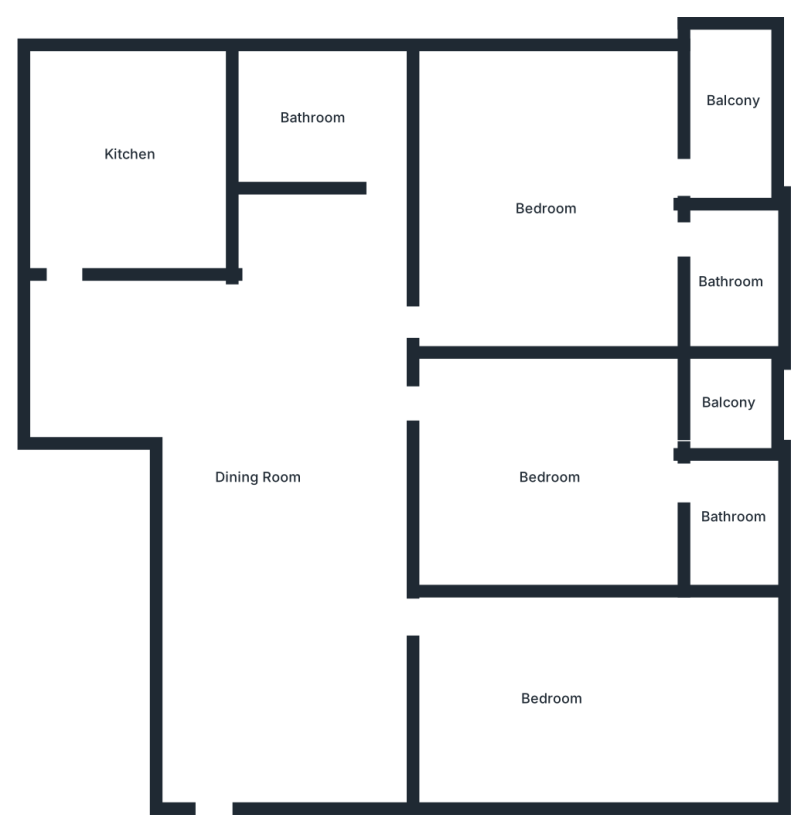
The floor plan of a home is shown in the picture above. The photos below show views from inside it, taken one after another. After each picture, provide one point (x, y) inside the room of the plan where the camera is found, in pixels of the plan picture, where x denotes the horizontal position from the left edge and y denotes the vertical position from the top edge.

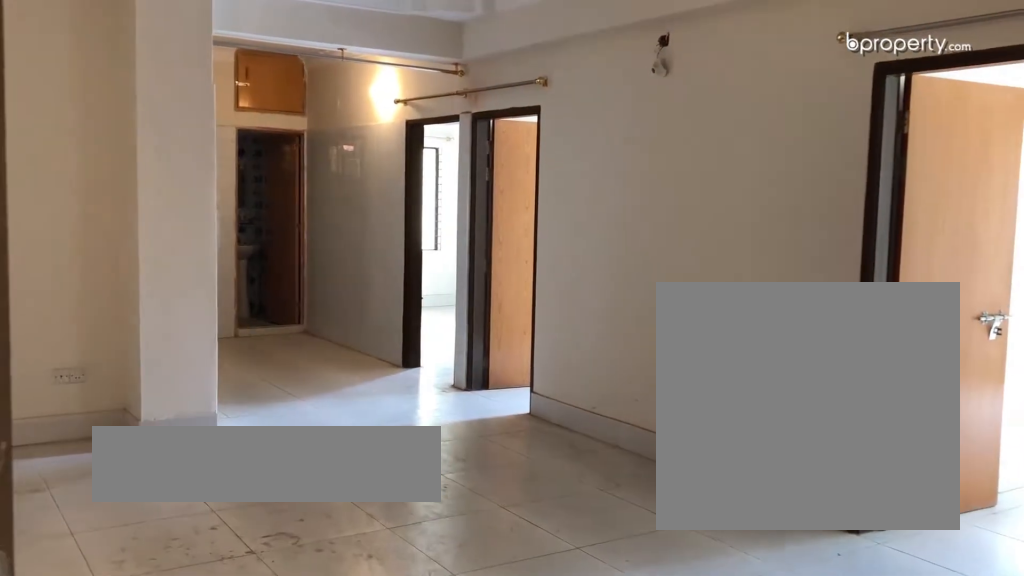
(269, 490)
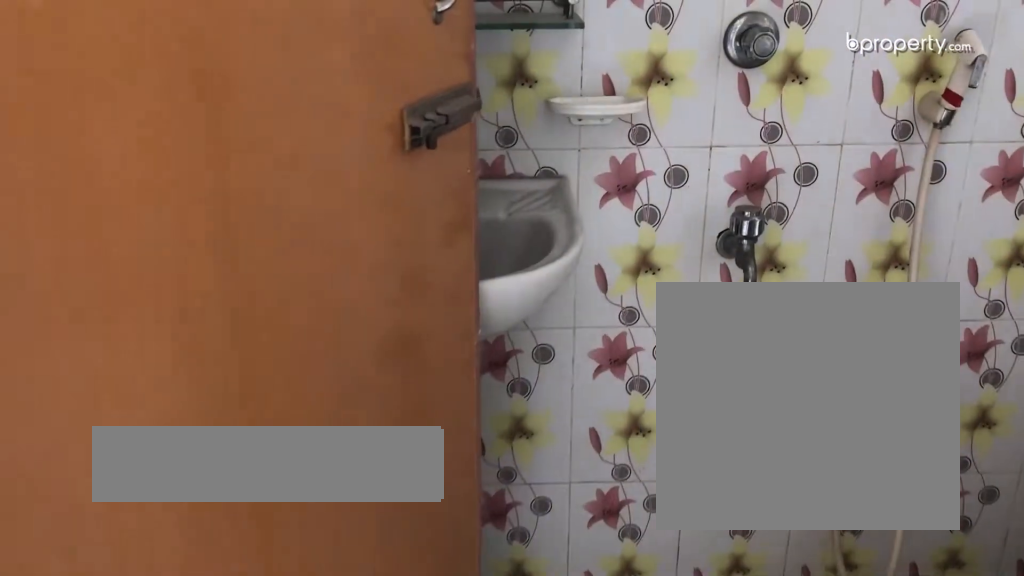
(734, 523)
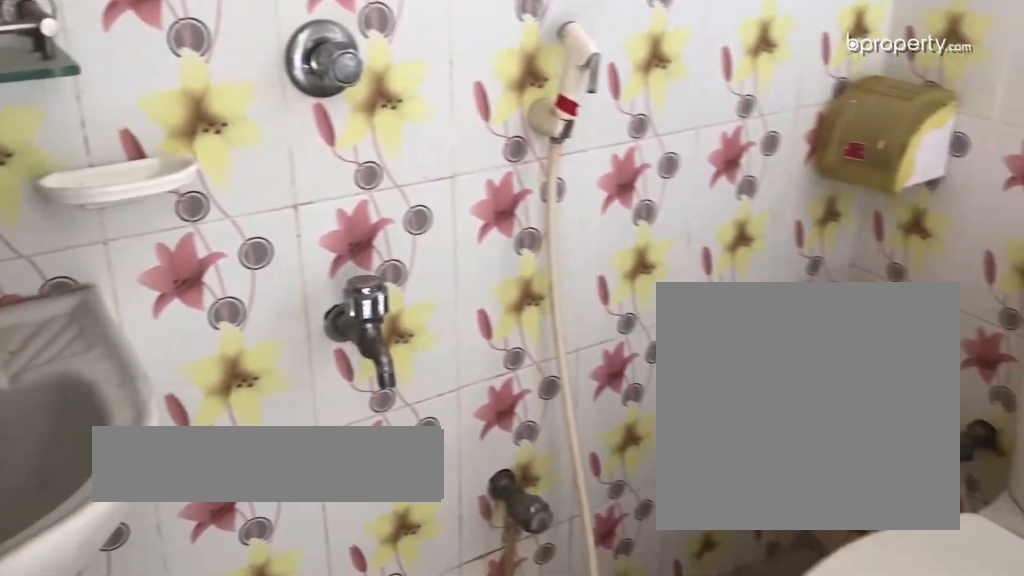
(734, 523)
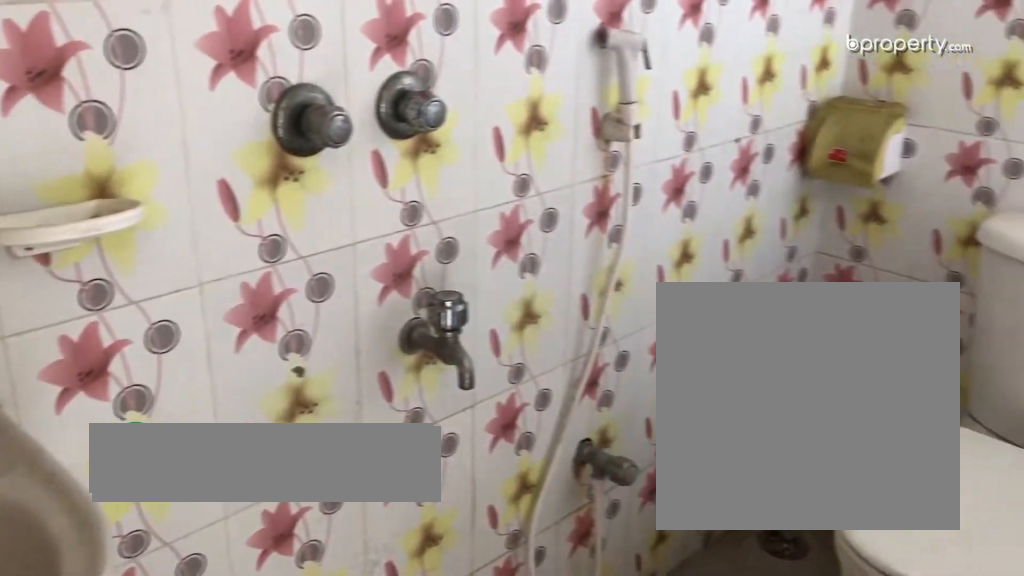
(734, 279)
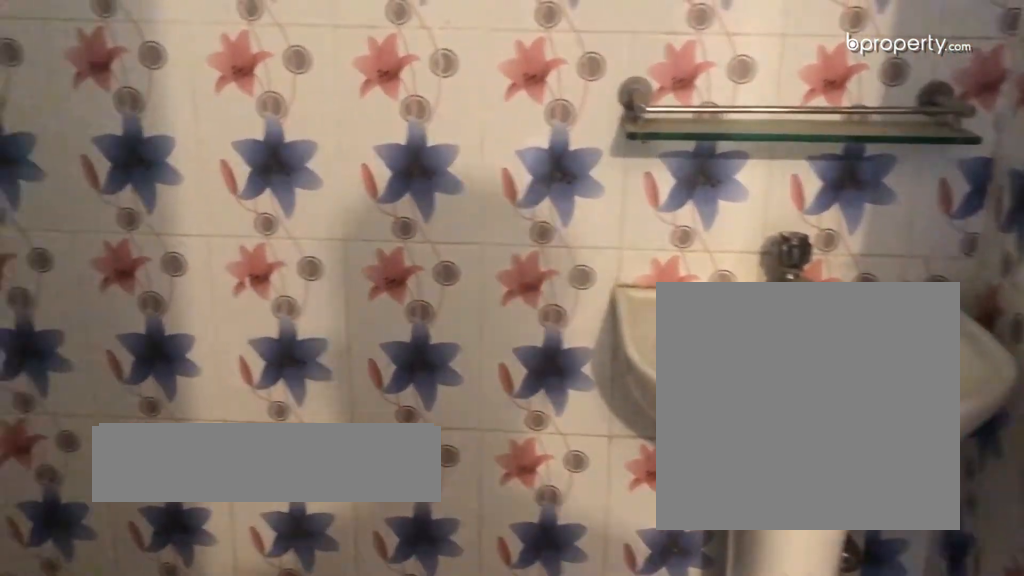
(312, 118)
